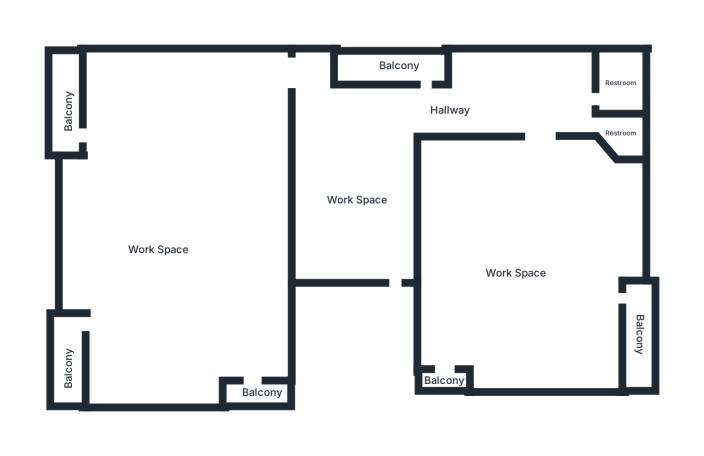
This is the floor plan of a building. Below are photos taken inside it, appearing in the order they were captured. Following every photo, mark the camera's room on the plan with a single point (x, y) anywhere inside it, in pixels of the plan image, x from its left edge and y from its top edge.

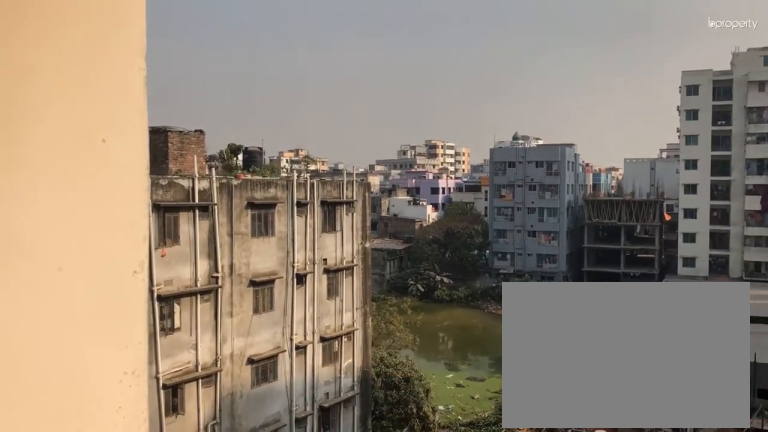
(261, 390)
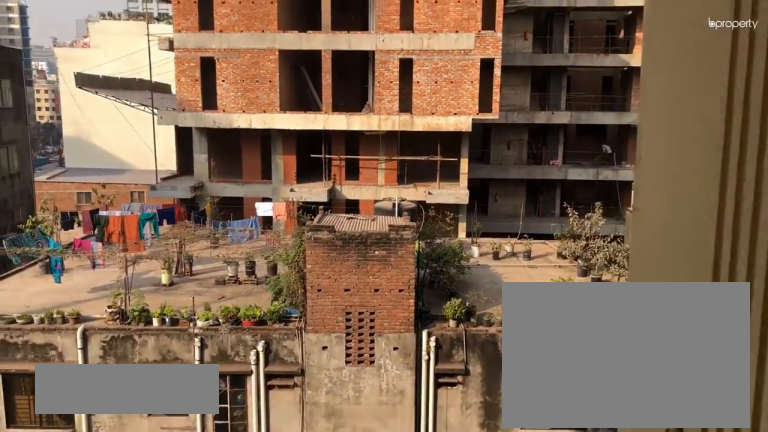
(404, 67)
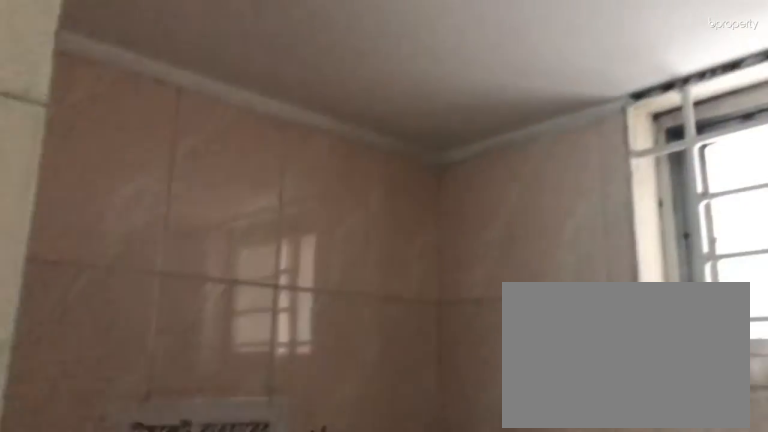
(622, 92)
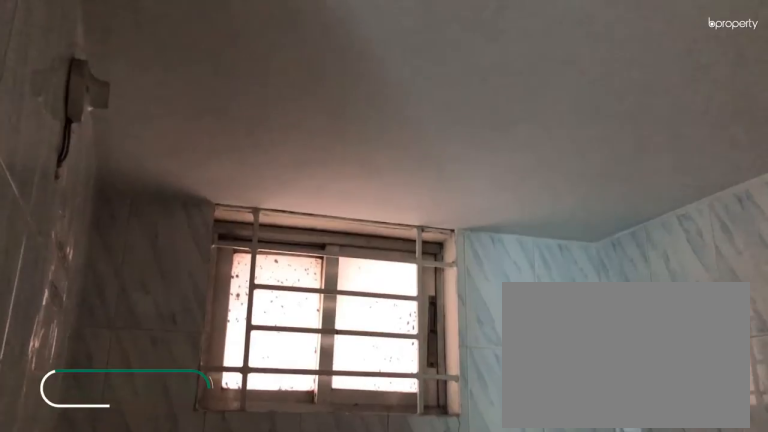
(624, 136)
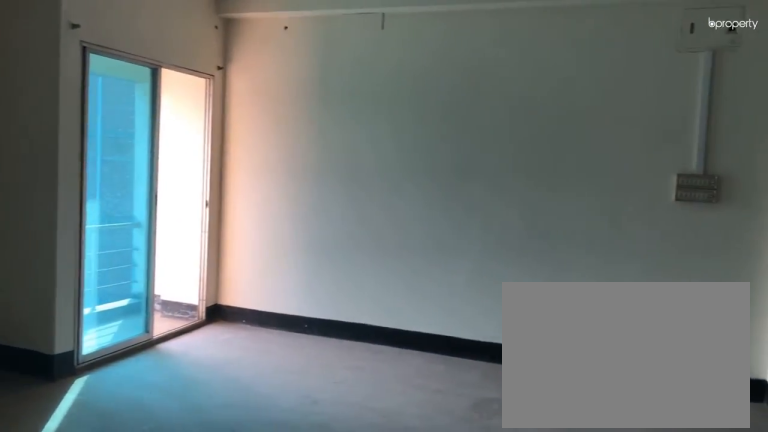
(516, 267)
